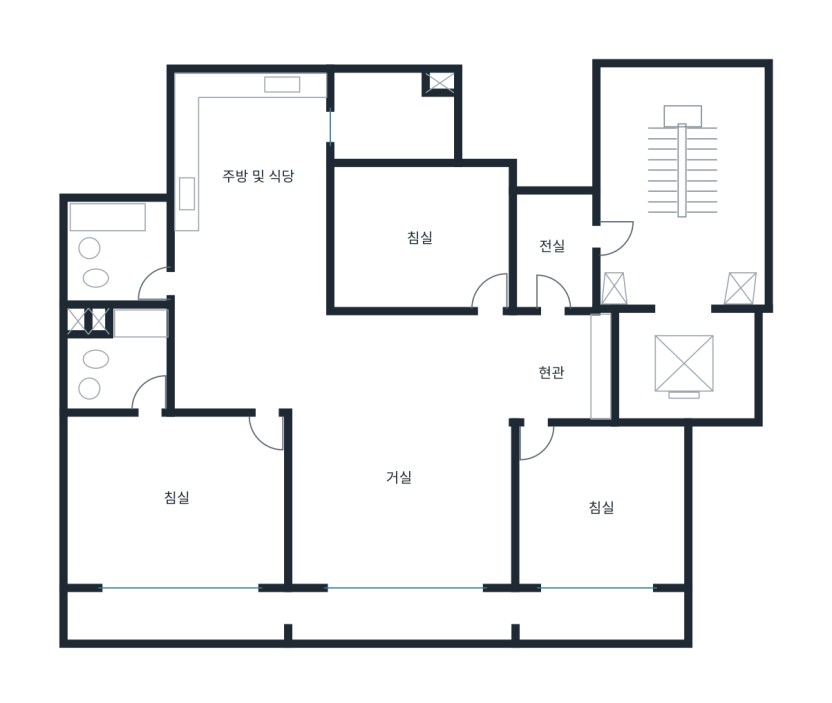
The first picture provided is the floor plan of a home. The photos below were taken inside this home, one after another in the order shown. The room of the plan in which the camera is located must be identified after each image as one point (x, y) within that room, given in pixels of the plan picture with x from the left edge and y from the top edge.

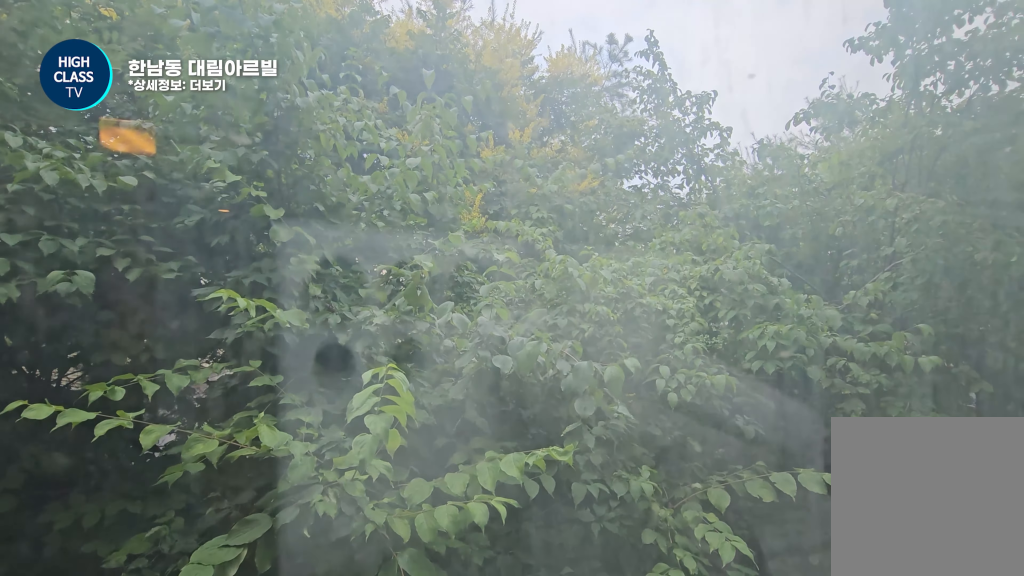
(377, 610)
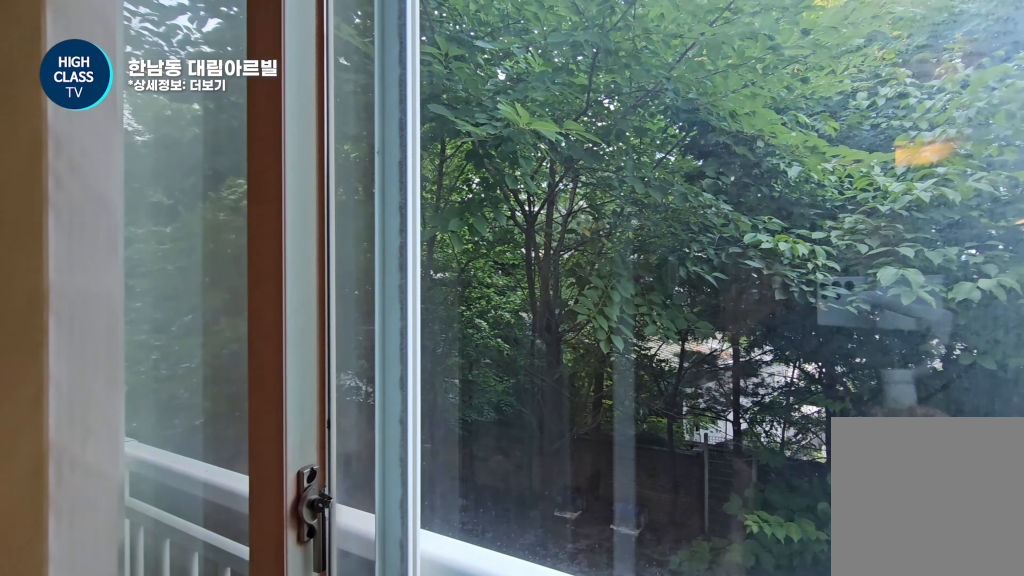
(377, 610)
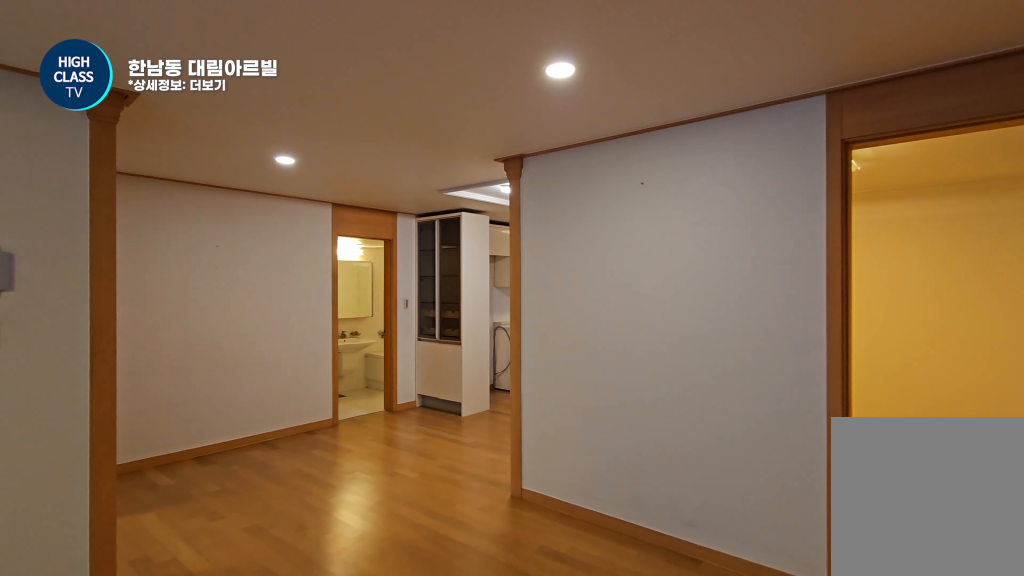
(399, 448)
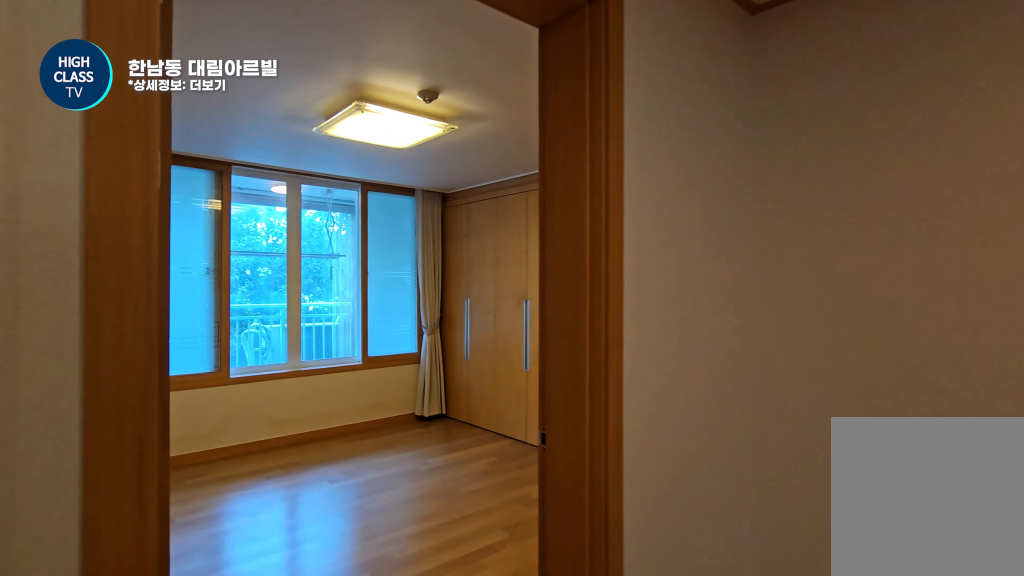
(236, 359)
